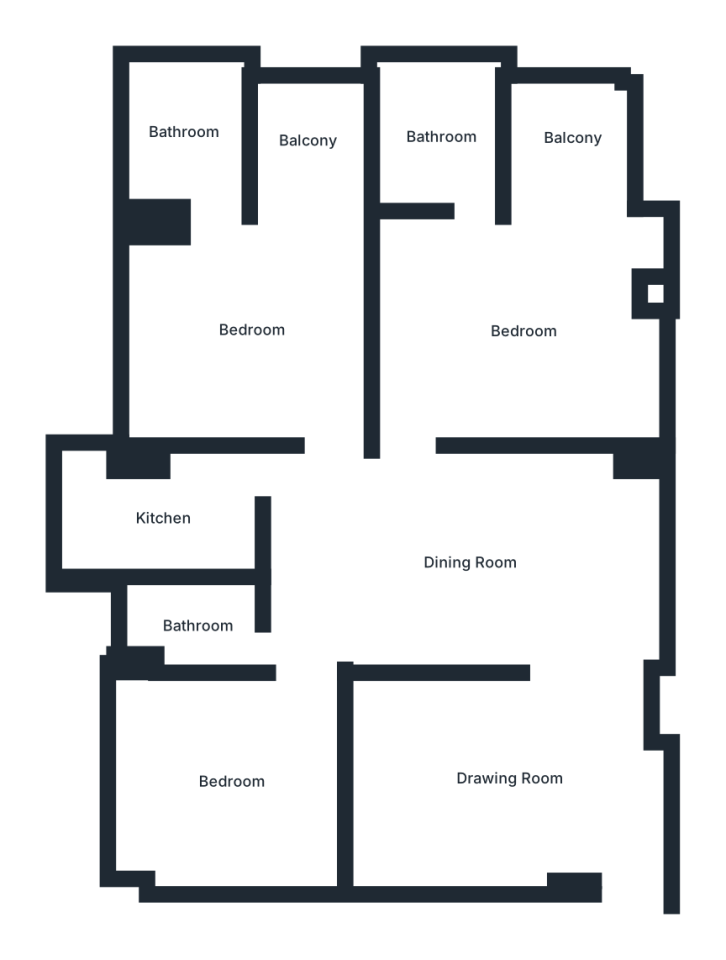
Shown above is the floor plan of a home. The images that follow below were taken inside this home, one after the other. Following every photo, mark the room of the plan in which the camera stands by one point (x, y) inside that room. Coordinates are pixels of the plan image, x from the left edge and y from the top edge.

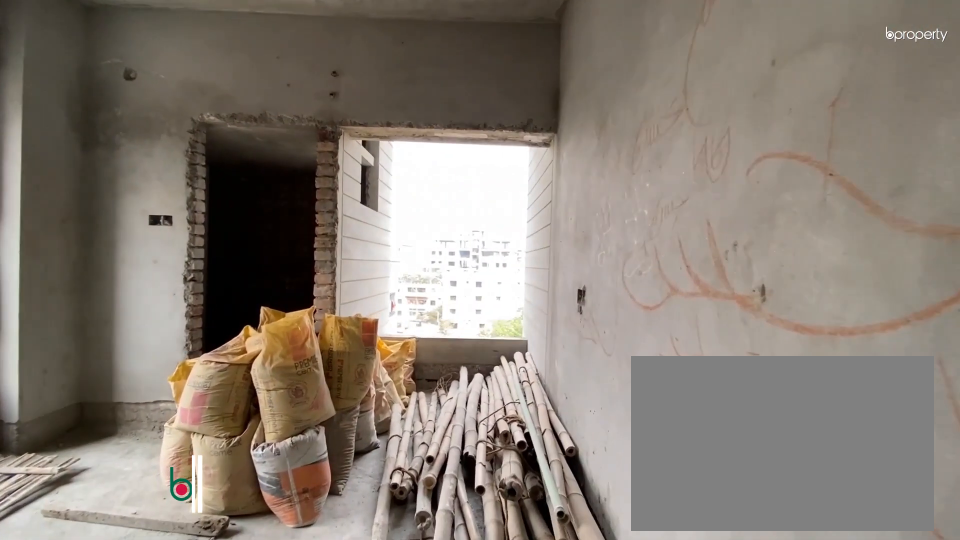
(272, 358)
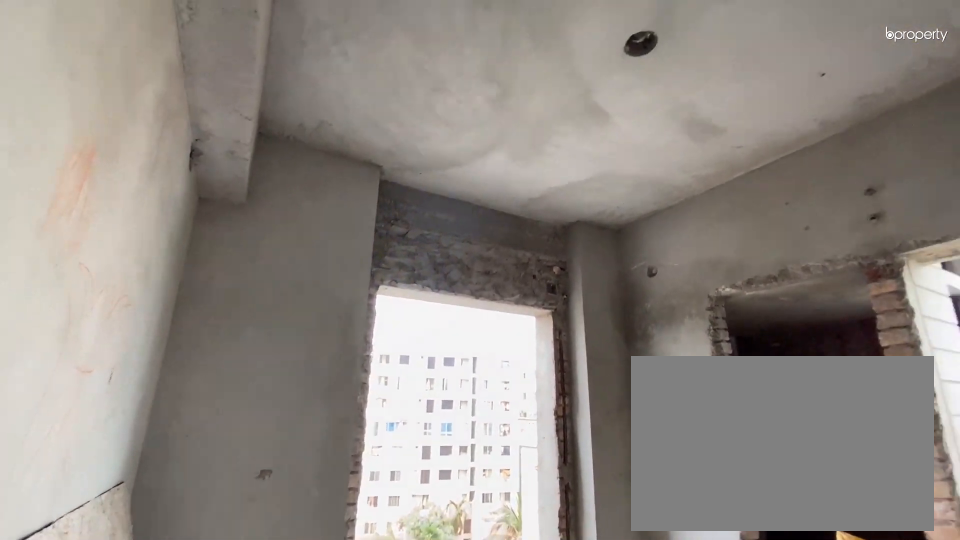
(255, 333)
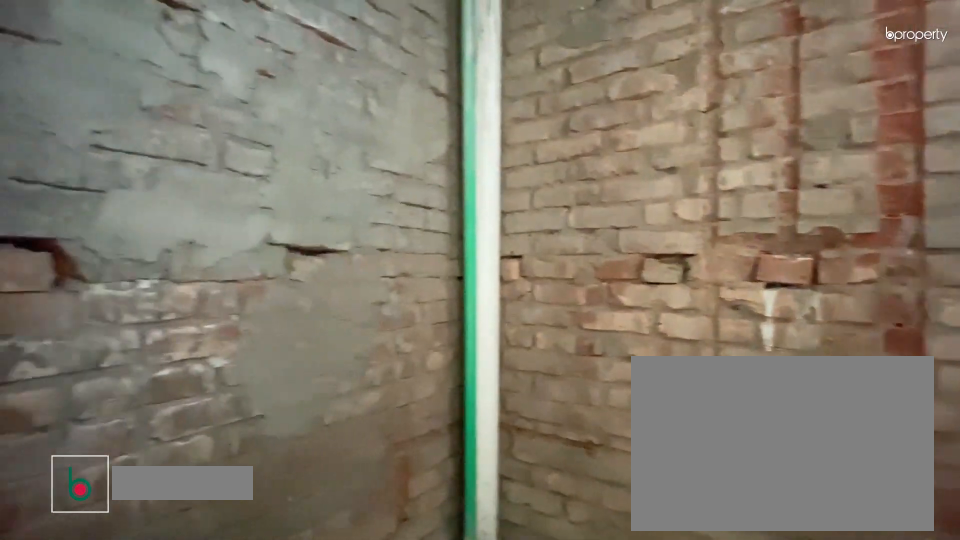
(188, 135)
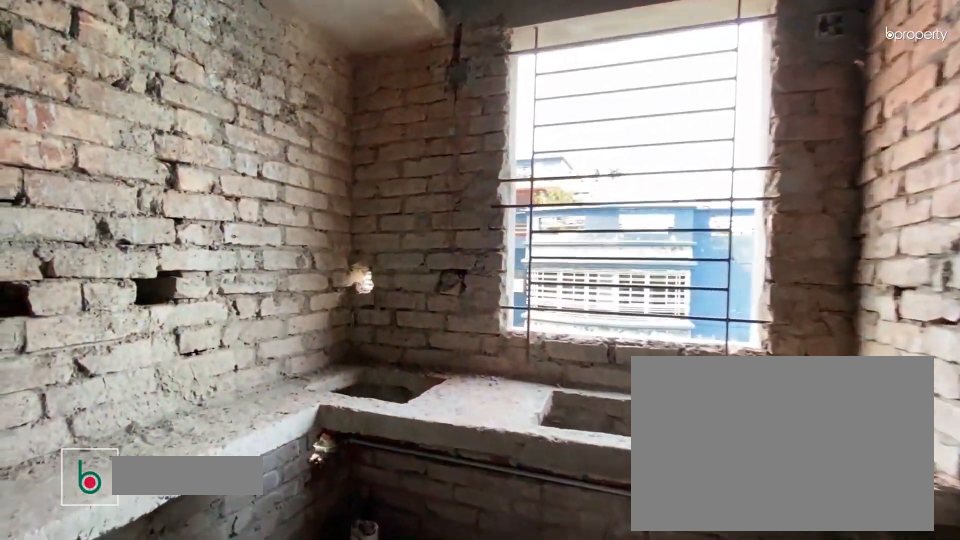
(162, 517)
